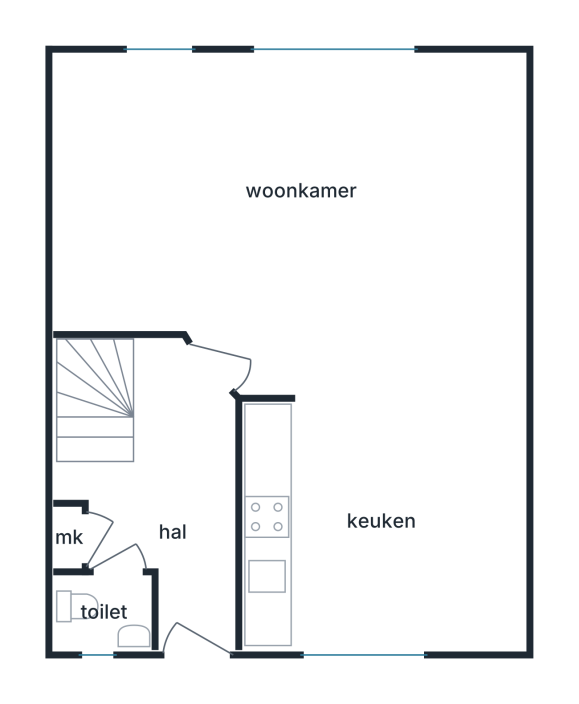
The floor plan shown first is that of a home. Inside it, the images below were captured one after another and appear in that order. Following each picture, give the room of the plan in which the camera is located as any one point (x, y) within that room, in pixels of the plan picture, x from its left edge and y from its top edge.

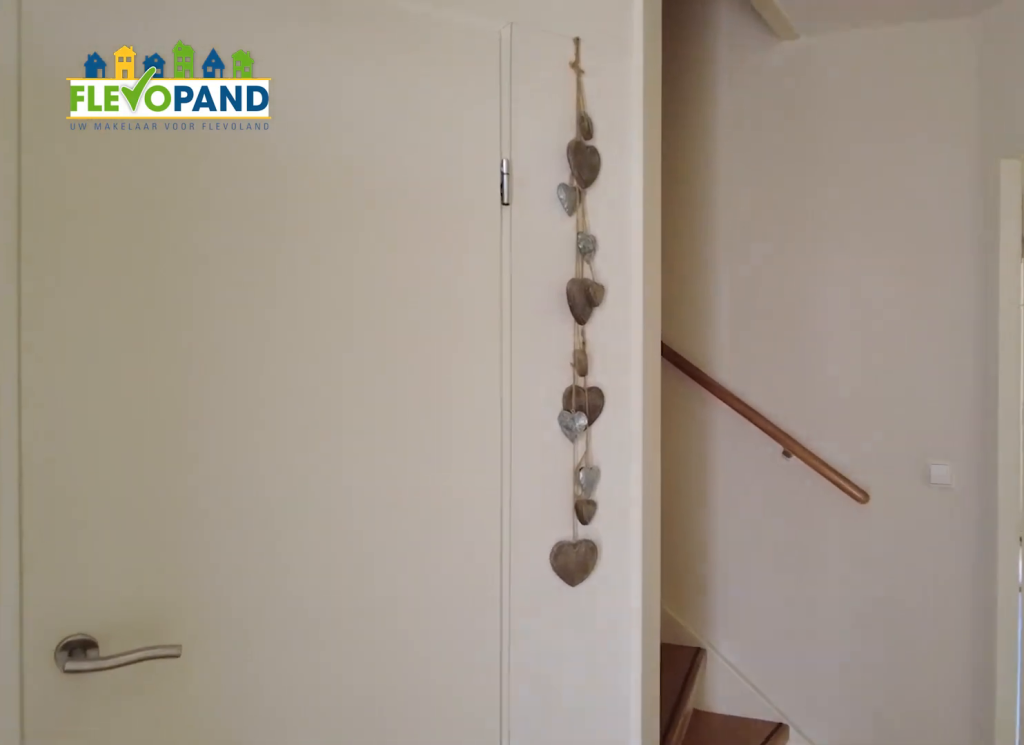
(171, 498)
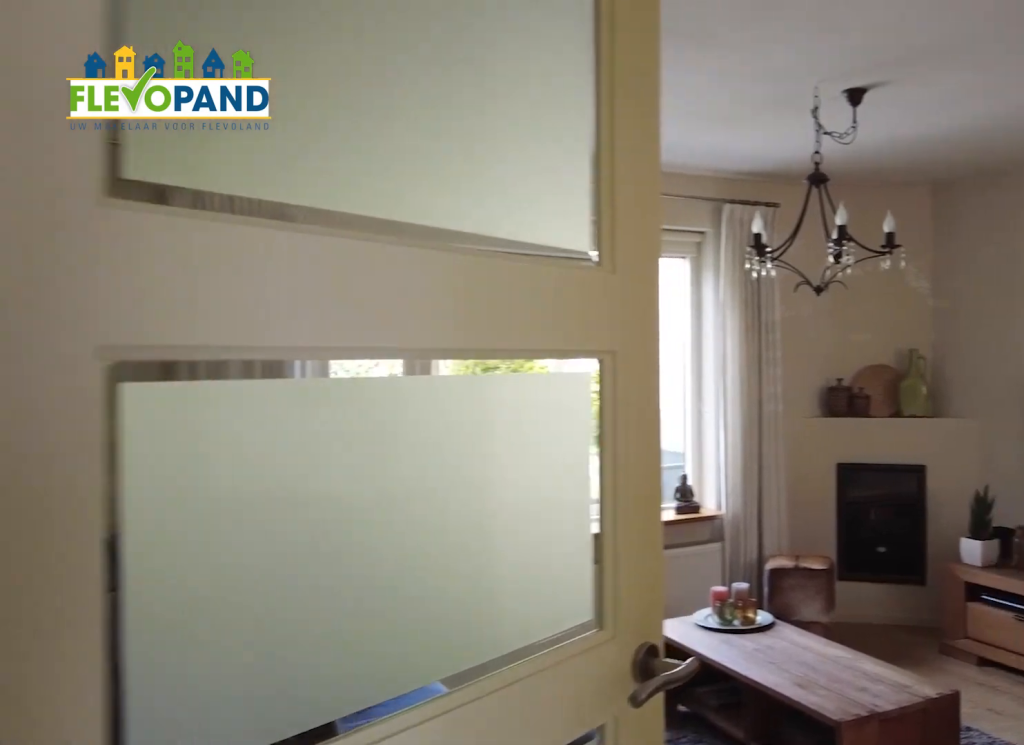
(192, 130)
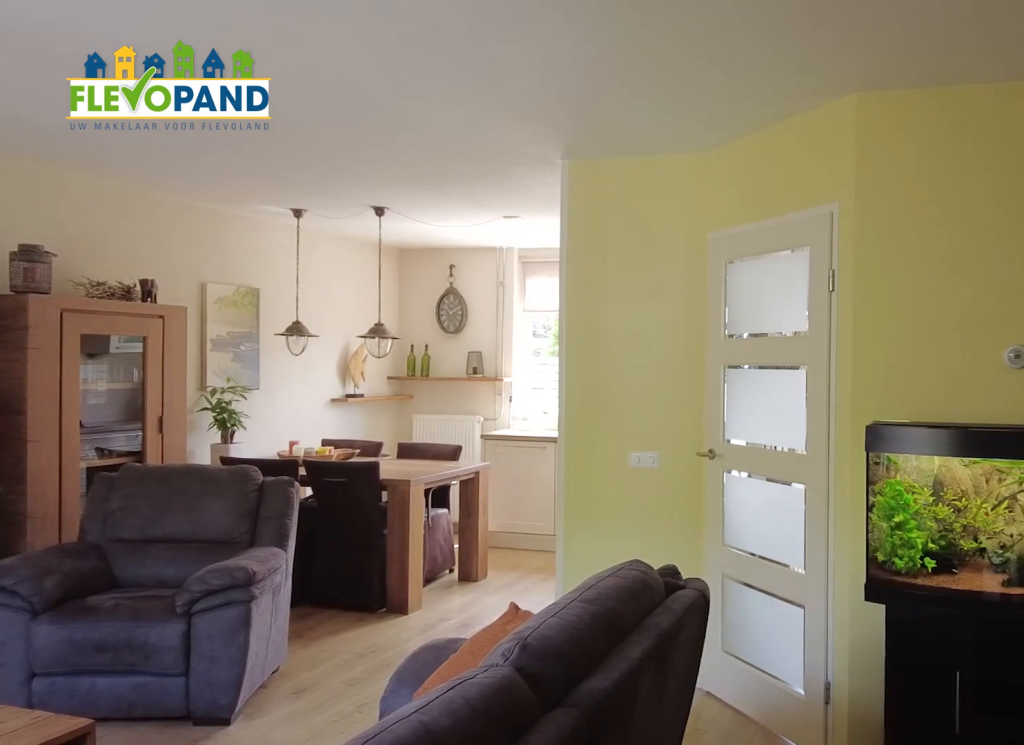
(192, 130)
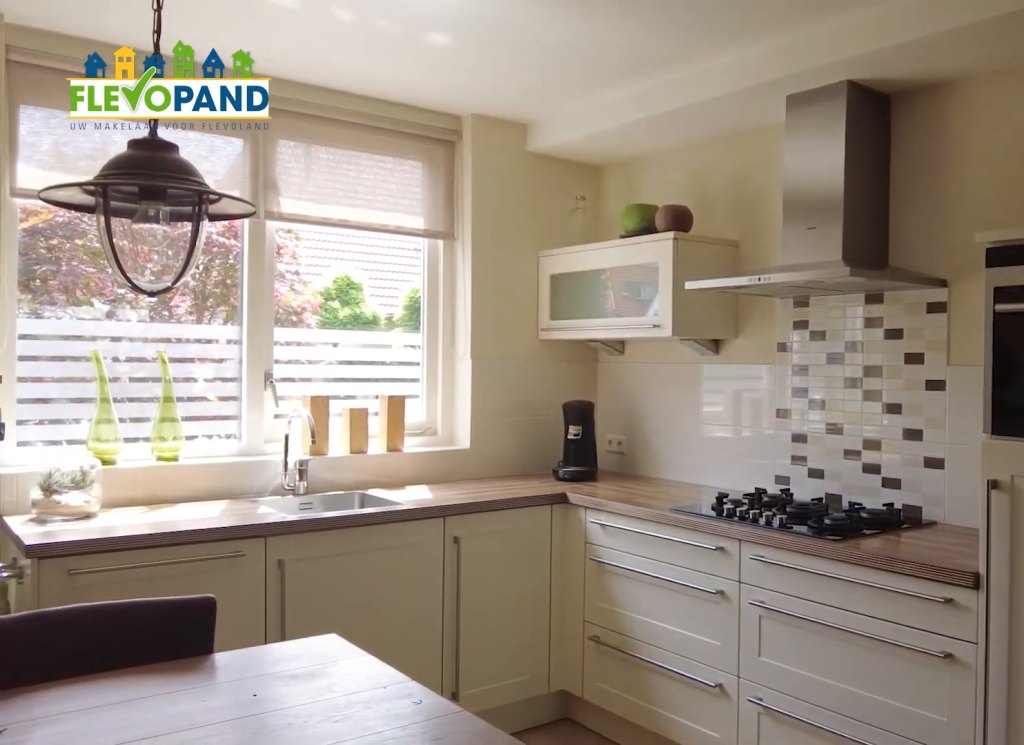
(382, 525)
